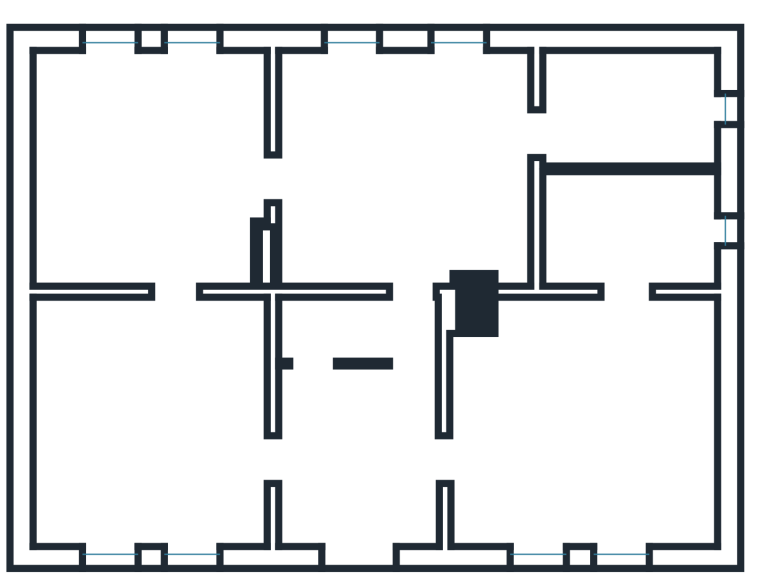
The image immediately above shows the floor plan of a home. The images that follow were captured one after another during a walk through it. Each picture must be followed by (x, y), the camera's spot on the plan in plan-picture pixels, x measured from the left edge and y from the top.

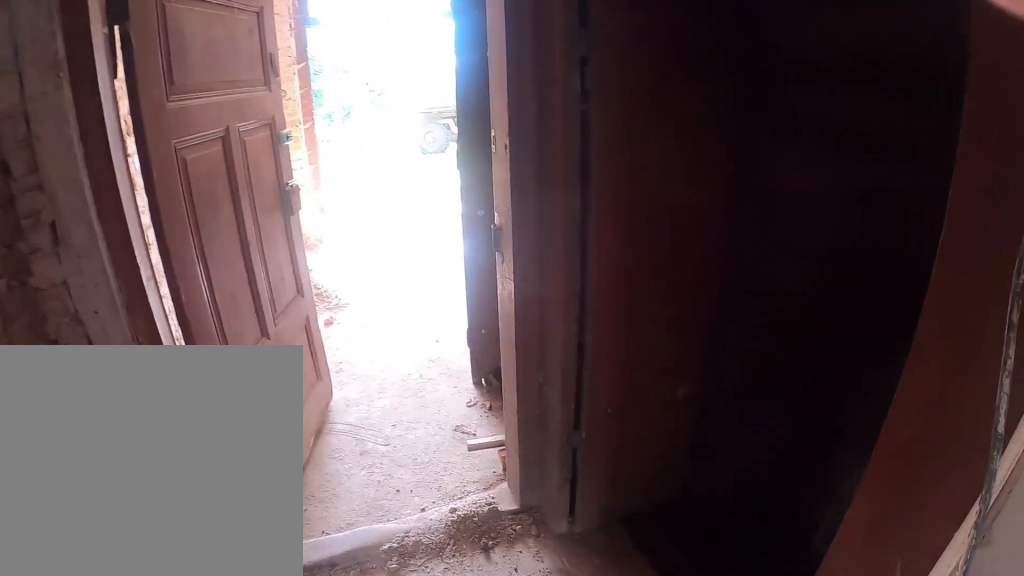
(414, 286)
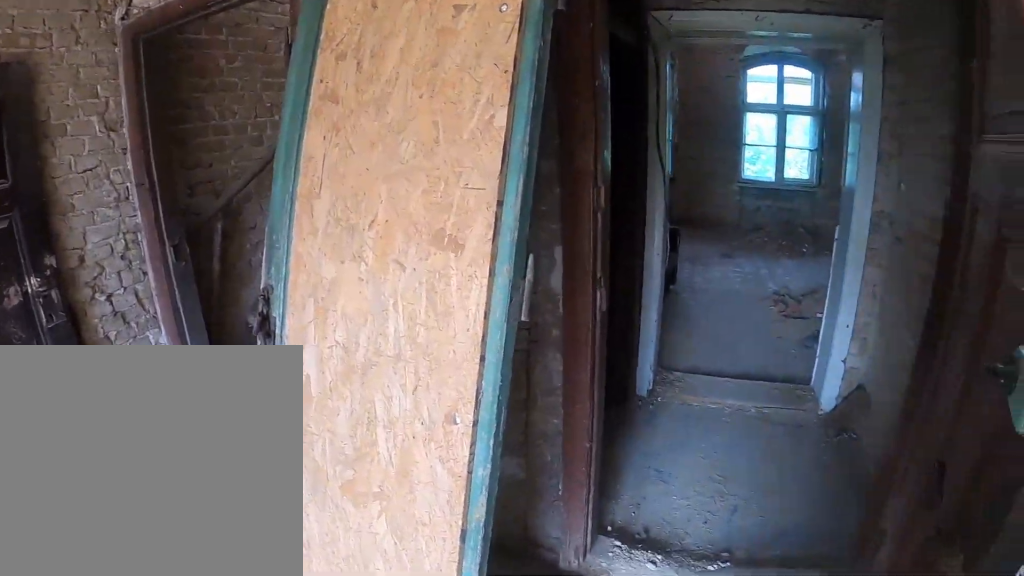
(424, 433)
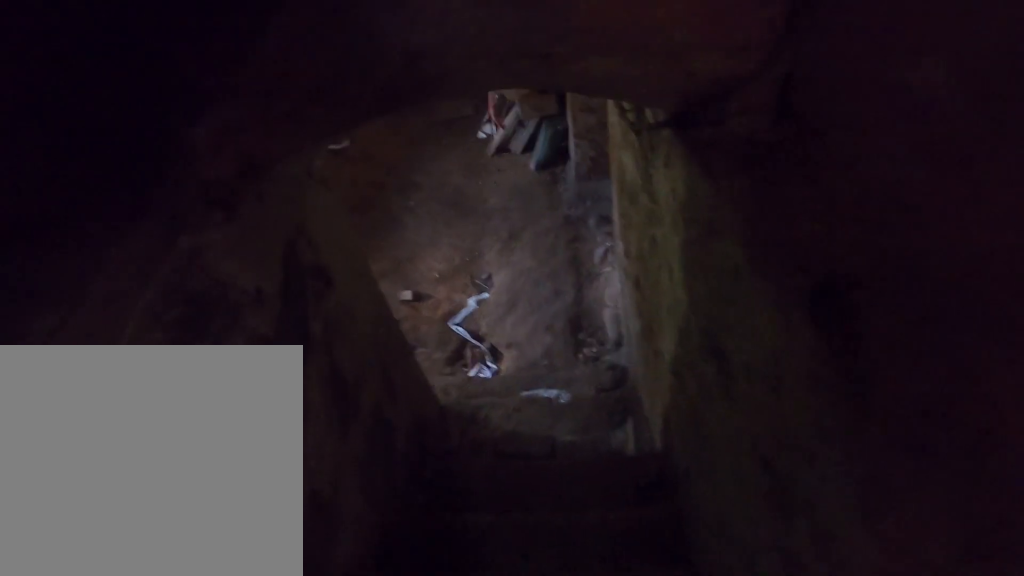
(348, 323)
